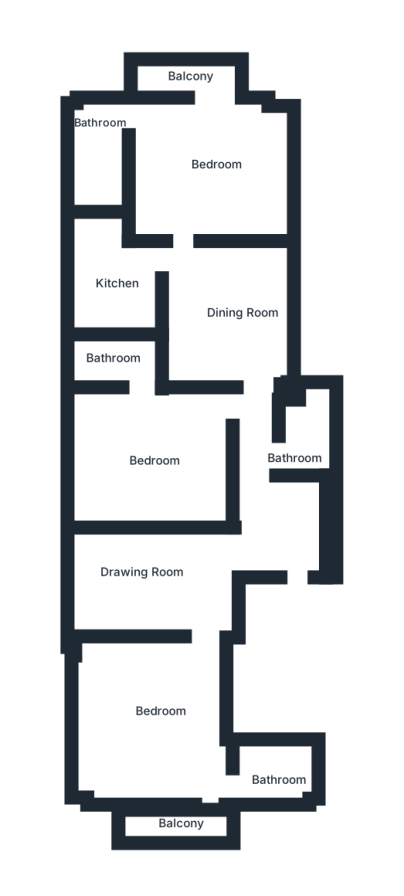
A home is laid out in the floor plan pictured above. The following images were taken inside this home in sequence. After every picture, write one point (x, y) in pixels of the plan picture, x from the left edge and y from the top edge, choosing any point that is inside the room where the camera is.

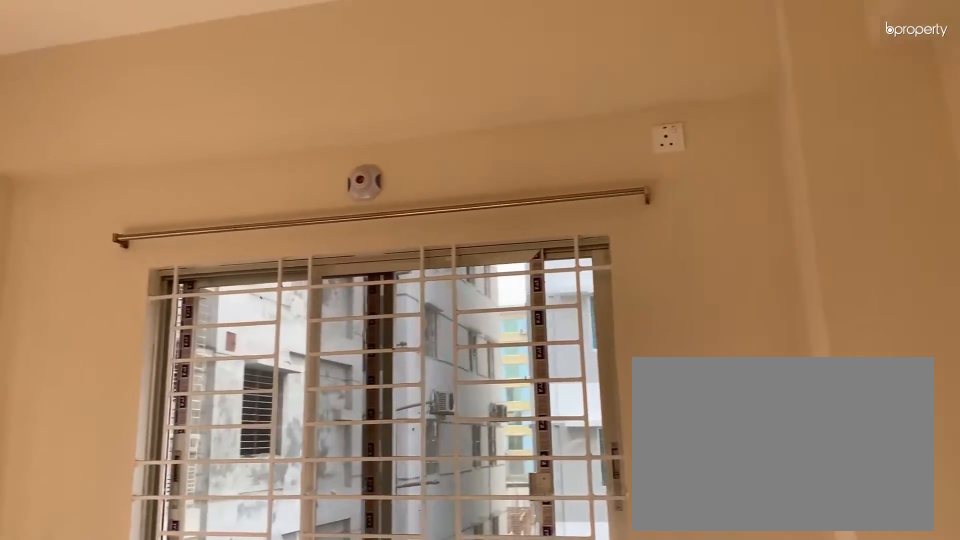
(165, 750)
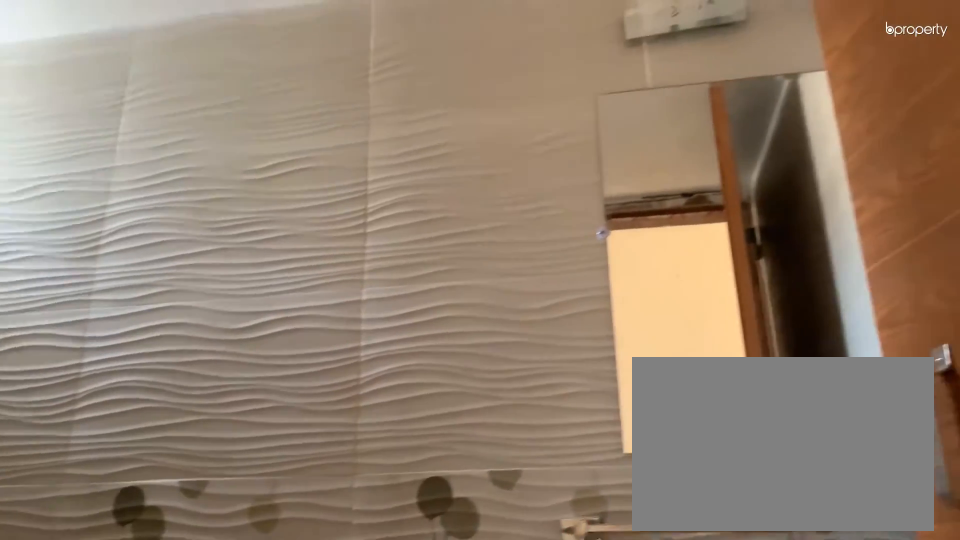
(311, 430)
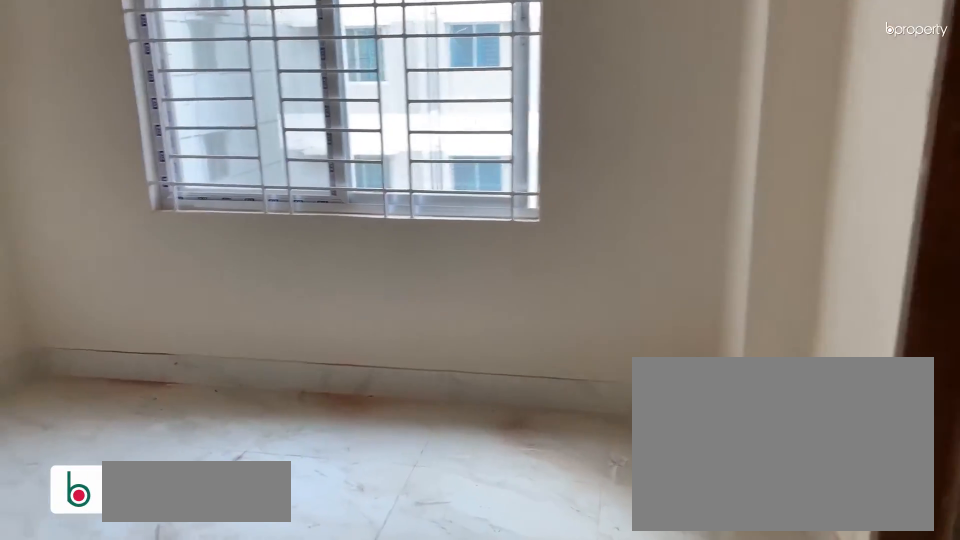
(143, 445)
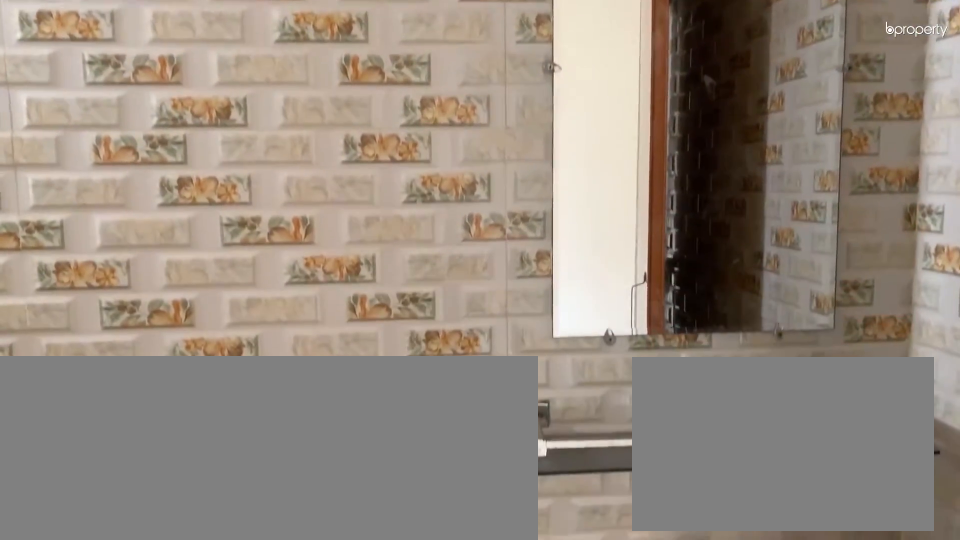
(125, 356)
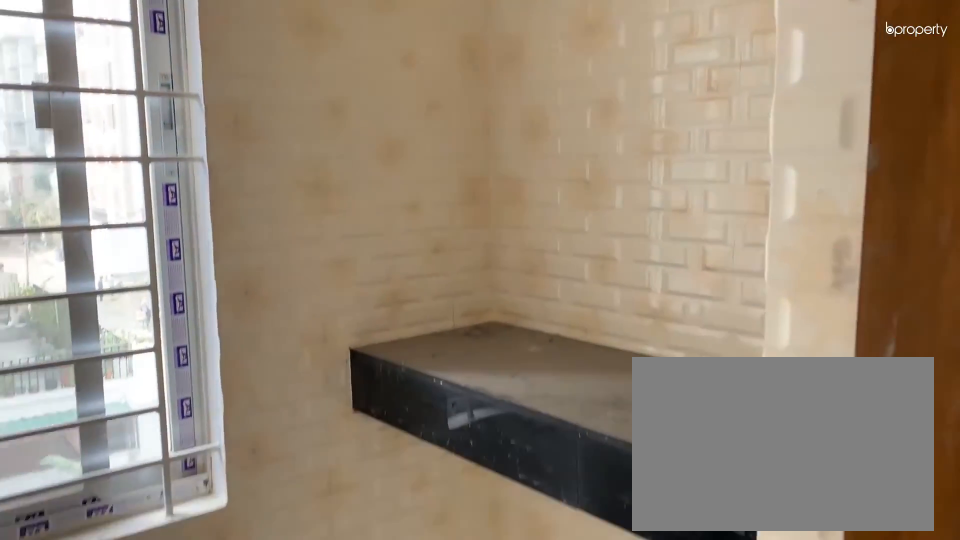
(123, 269)
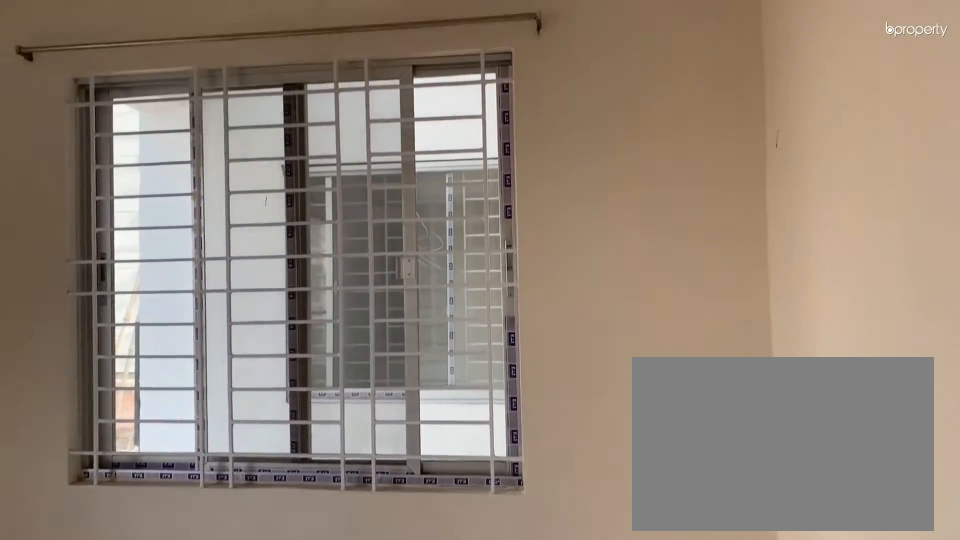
(188, 147)
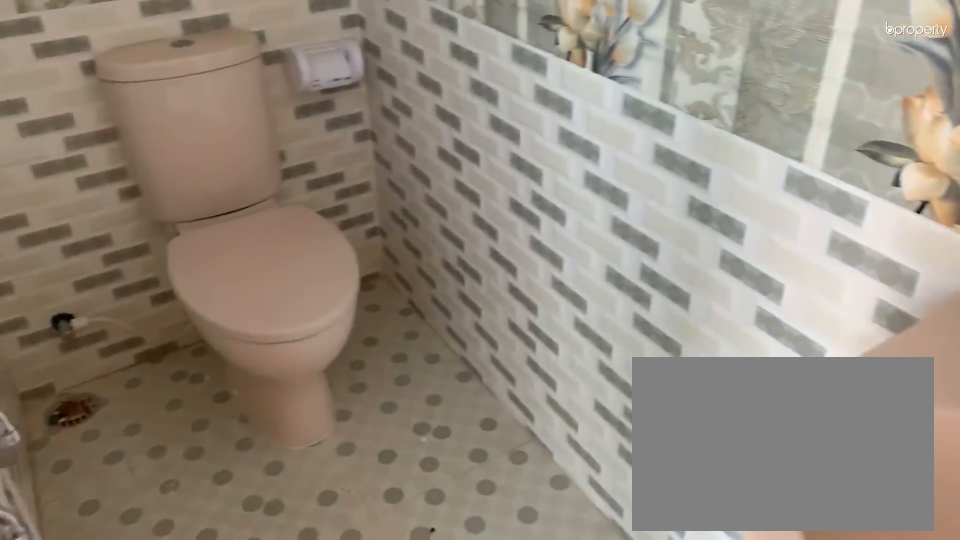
(92, 161)
